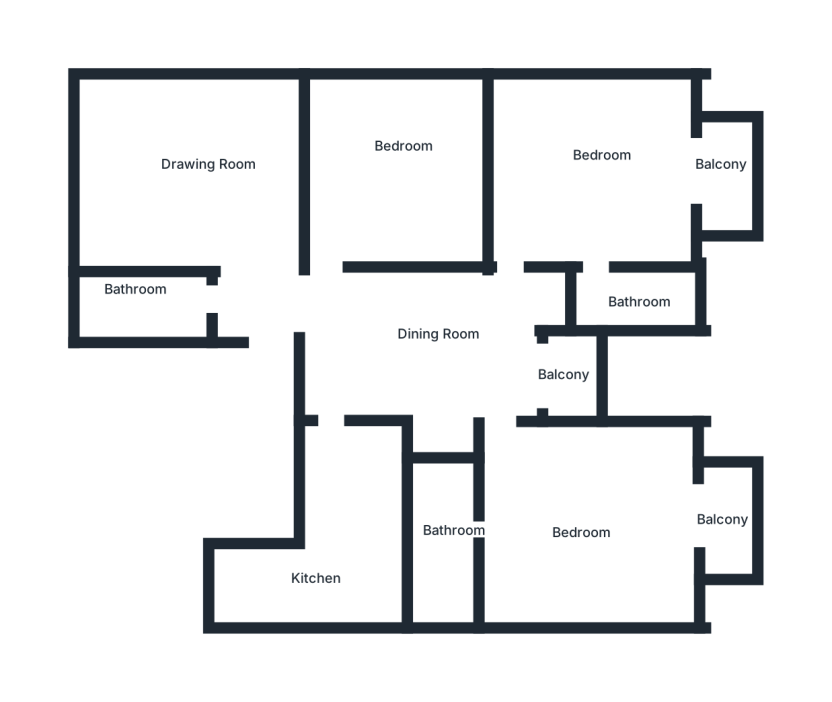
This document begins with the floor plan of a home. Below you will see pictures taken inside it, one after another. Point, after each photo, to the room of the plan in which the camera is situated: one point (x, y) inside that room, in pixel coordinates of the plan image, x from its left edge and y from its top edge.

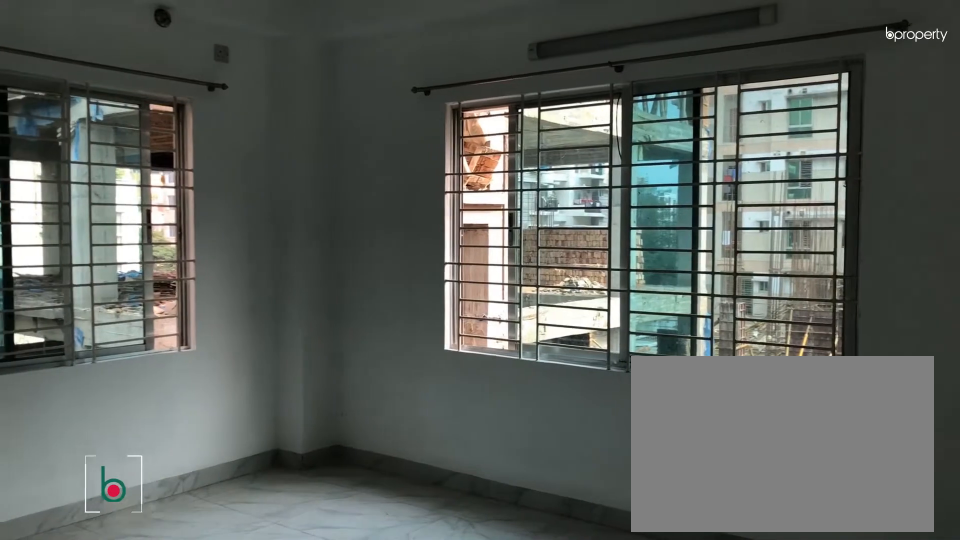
(183, 173)
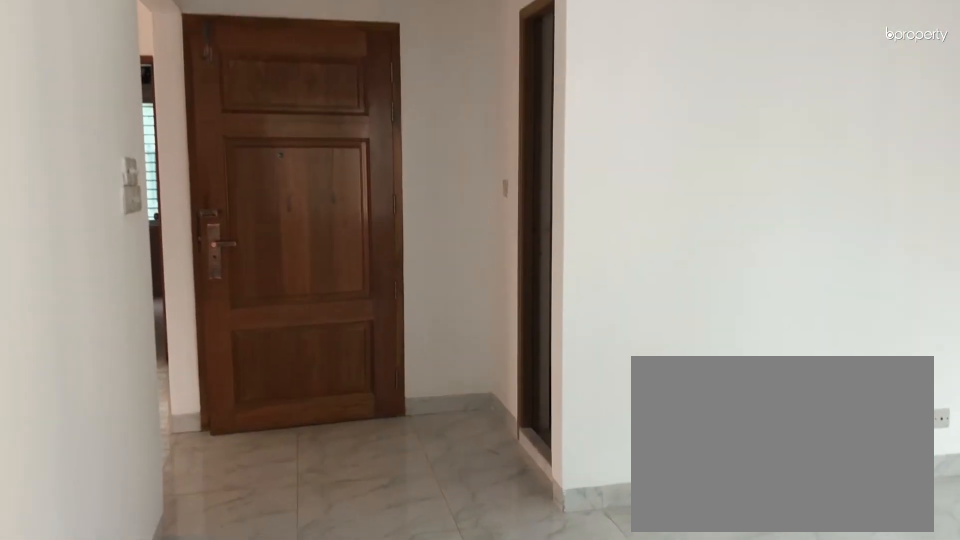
(183, 173)
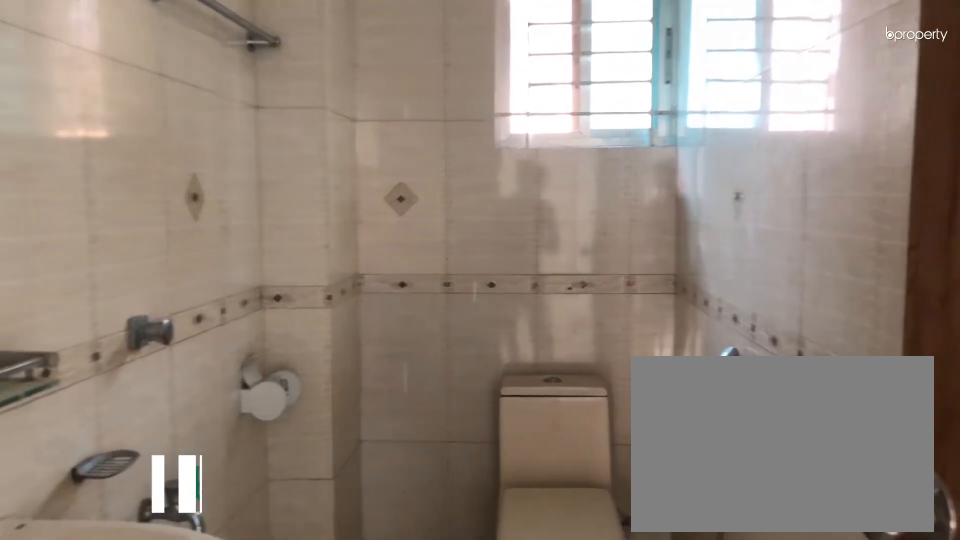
(147, 300)
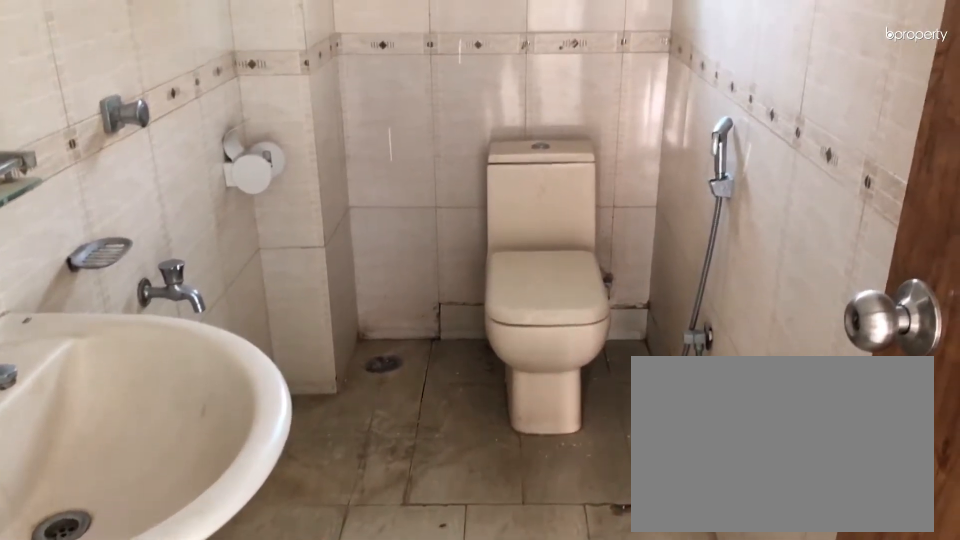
(147, 300)
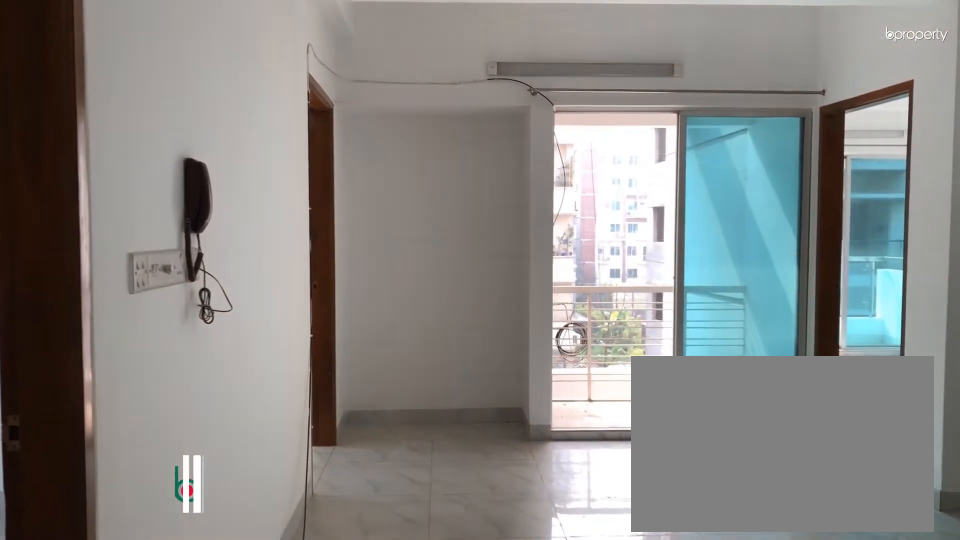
(350, 341)
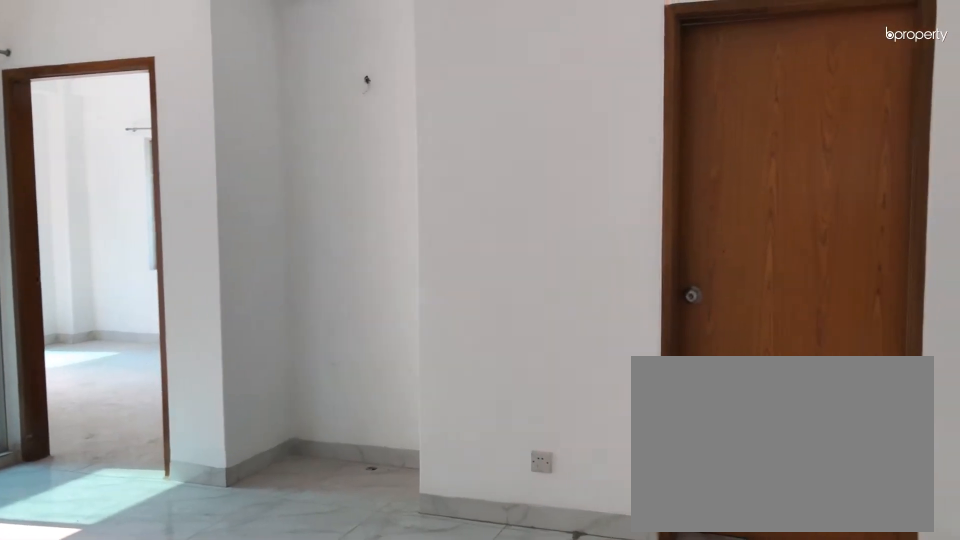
(467, 357)
